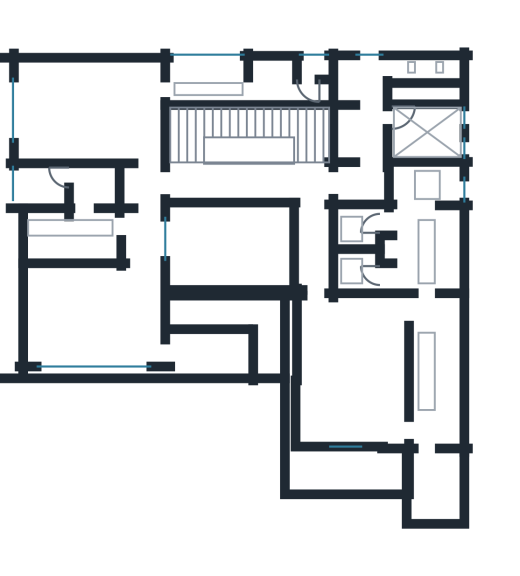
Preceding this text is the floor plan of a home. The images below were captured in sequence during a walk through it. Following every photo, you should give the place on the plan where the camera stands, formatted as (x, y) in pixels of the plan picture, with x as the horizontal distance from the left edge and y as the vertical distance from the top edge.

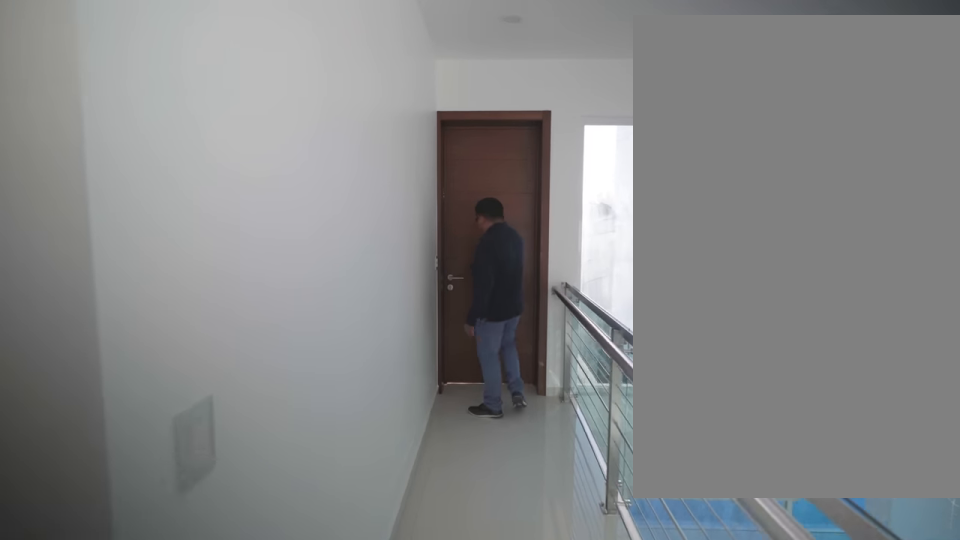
(313, 263)
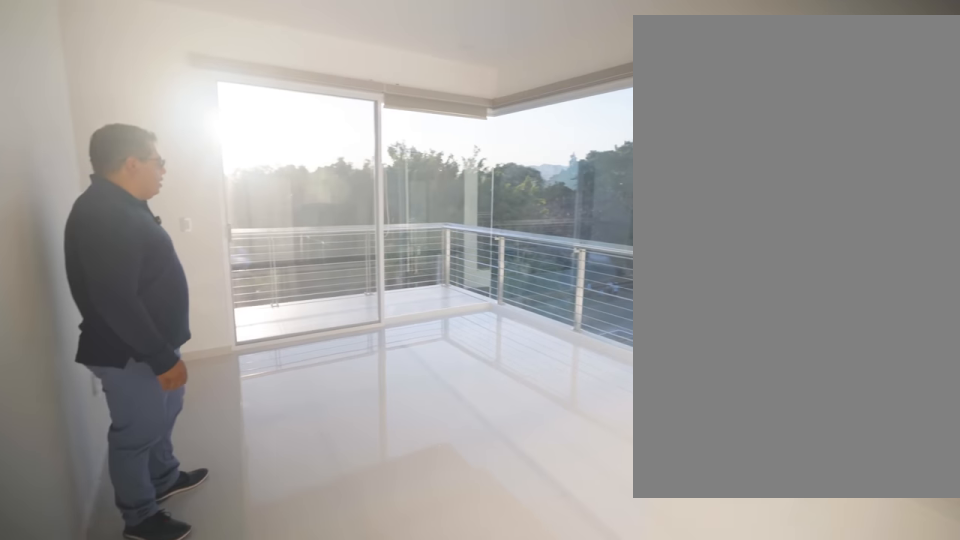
(380, 322)
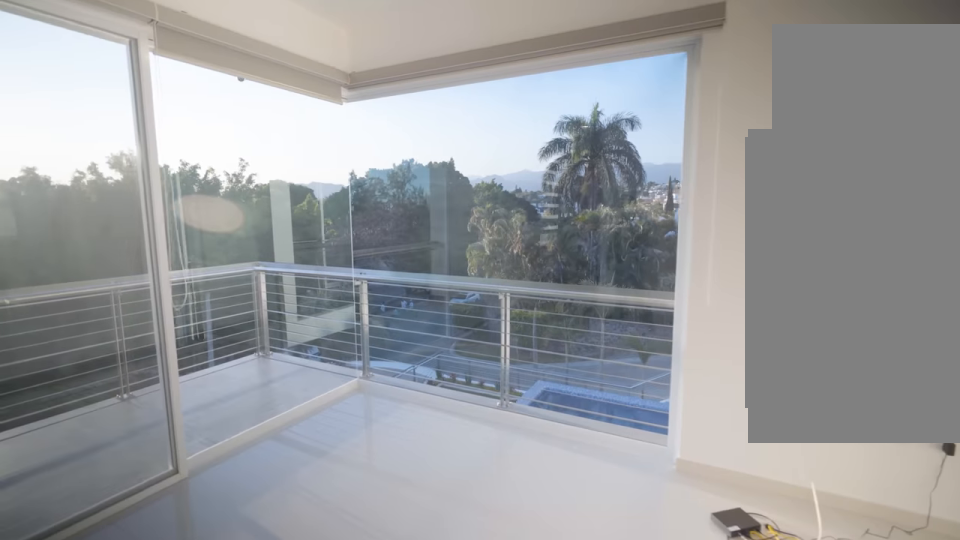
(335, 392)
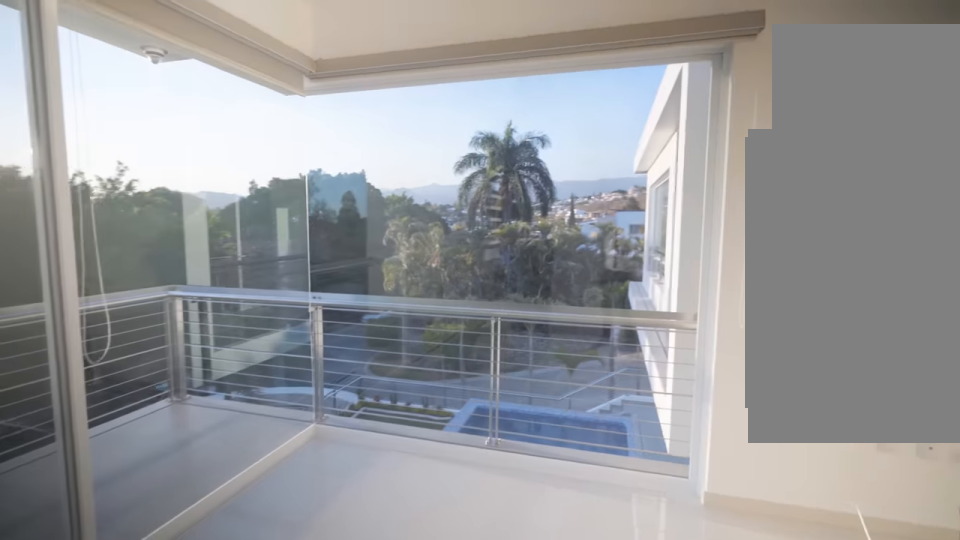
(331, 411)
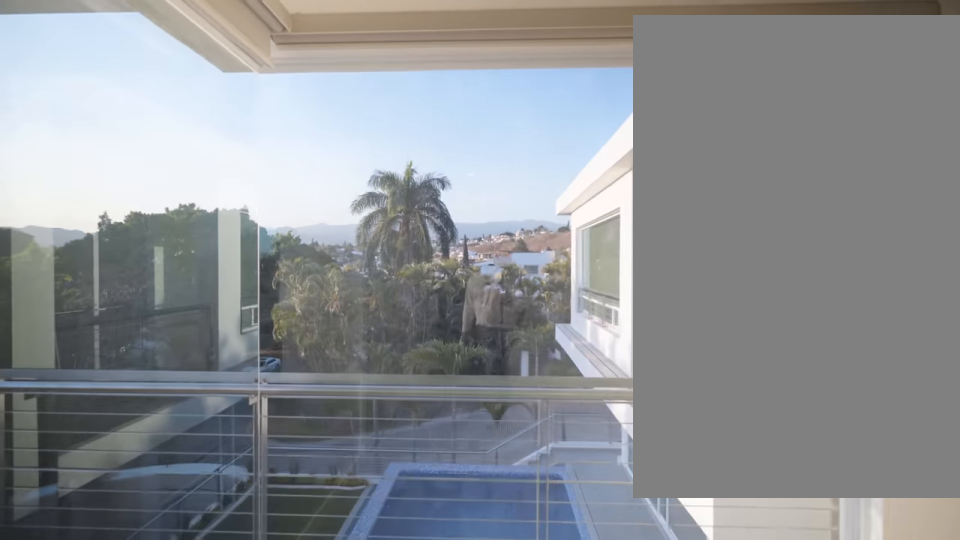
(331, 411)
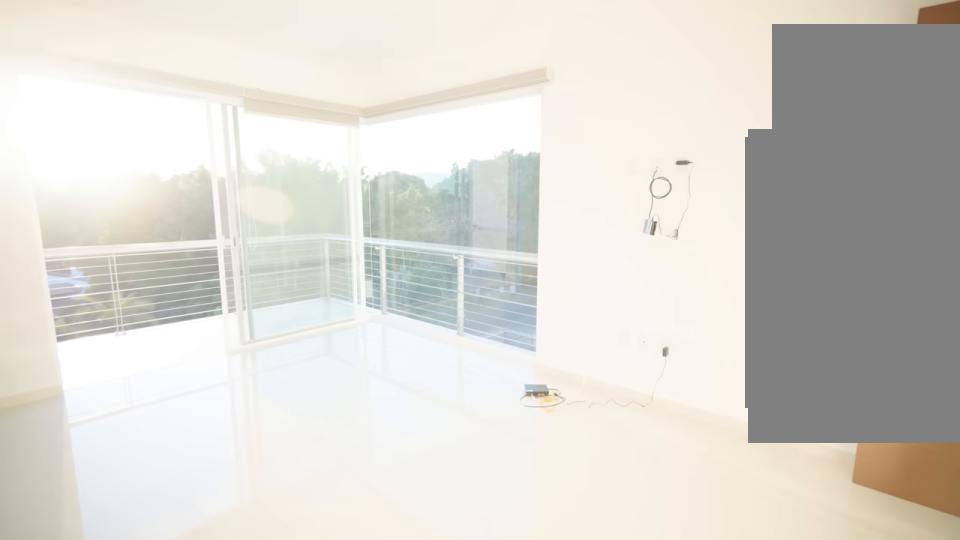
(393, 314)
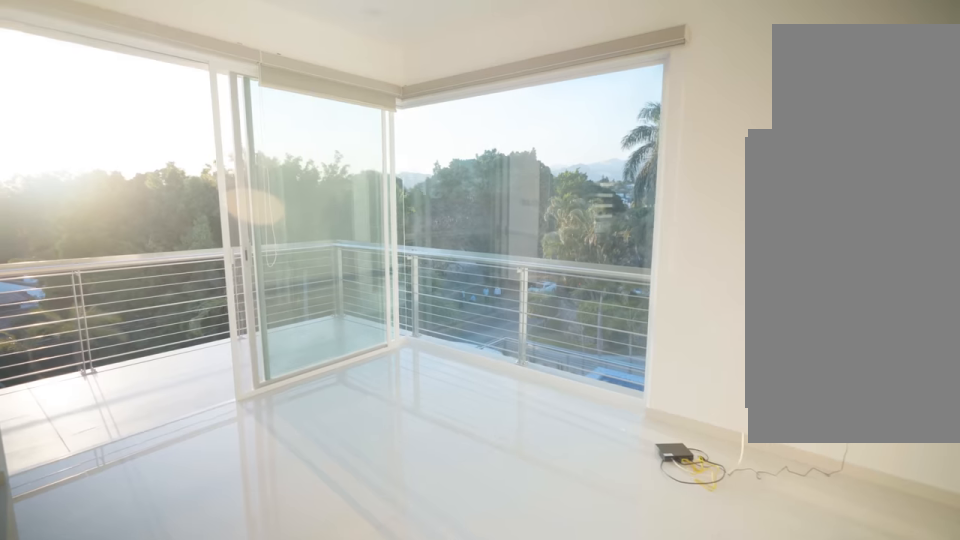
(373, 345)
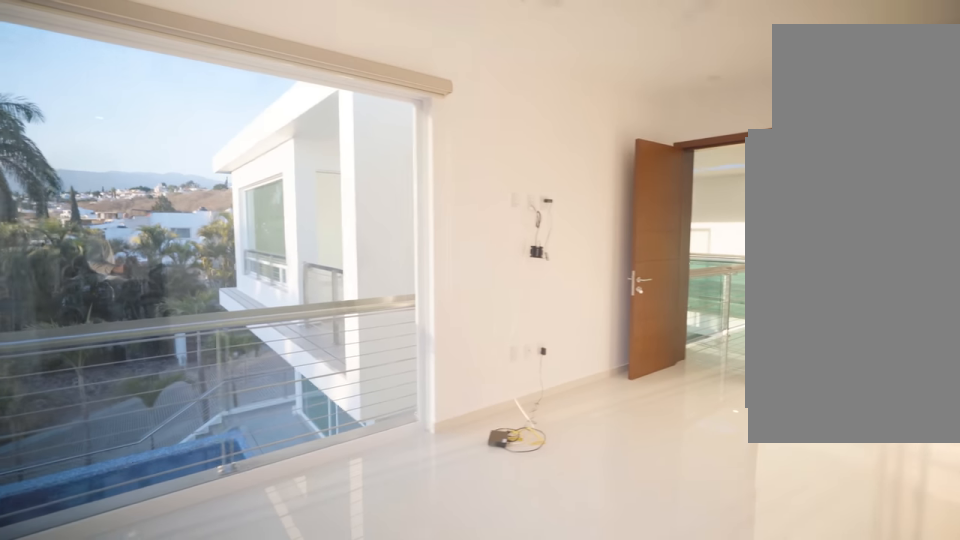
(369, 449)
